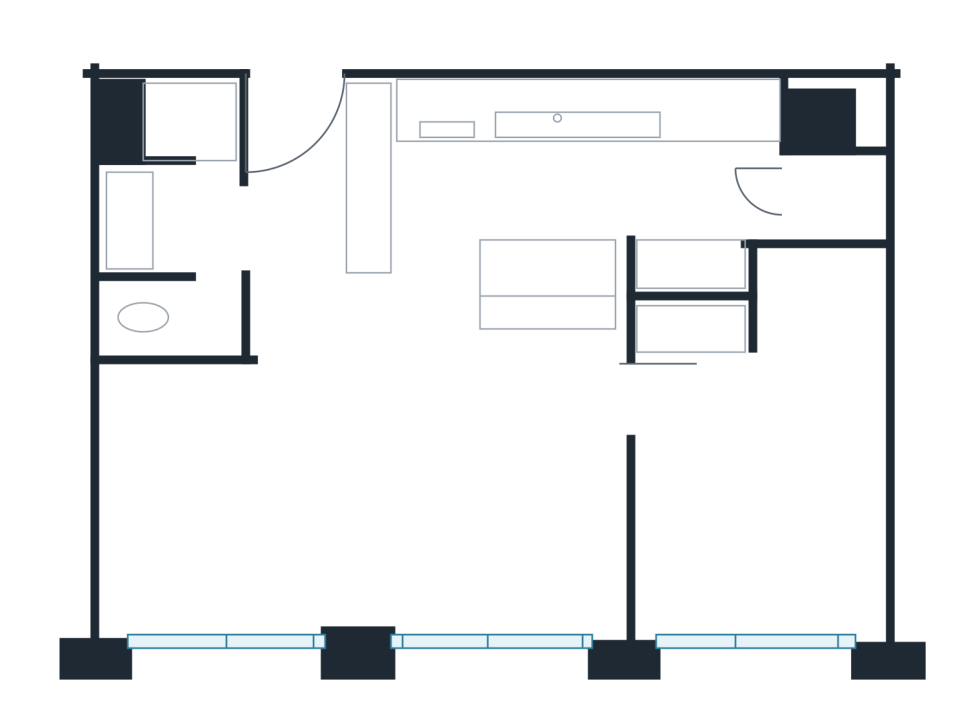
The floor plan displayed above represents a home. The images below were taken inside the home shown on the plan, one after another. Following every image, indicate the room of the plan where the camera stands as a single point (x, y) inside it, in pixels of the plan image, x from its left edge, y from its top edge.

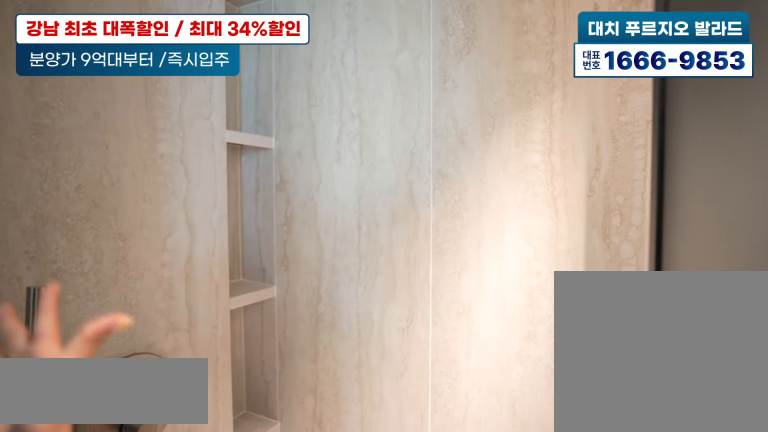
(191, 201)
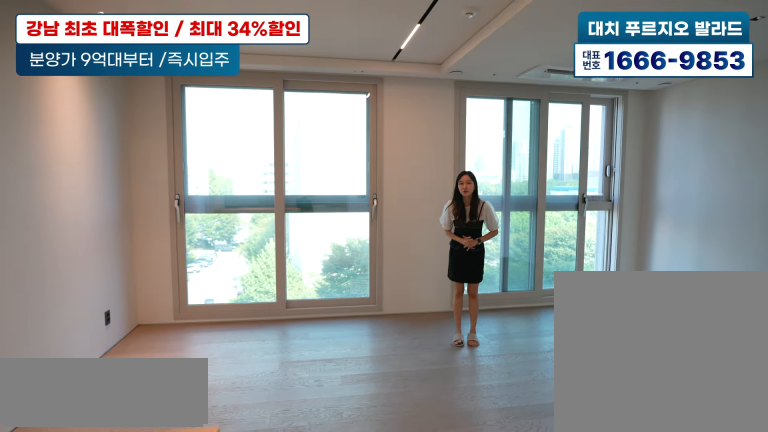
(325, 461)
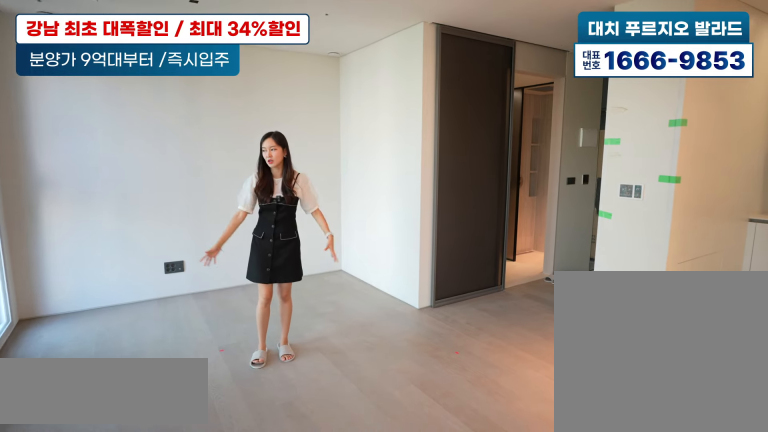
(325, 462)
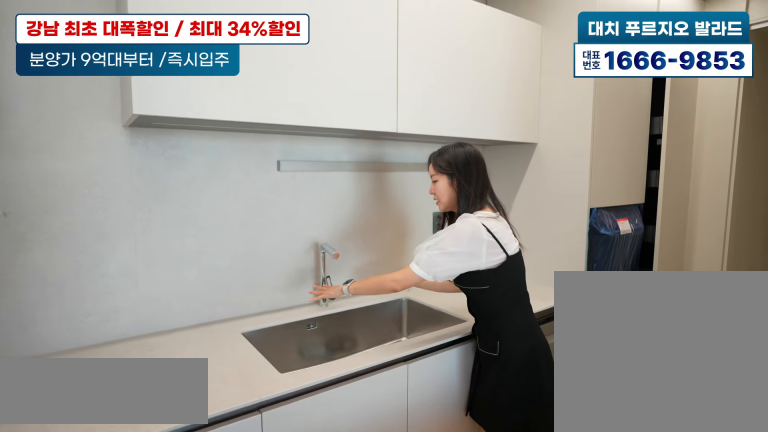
(609, 175)
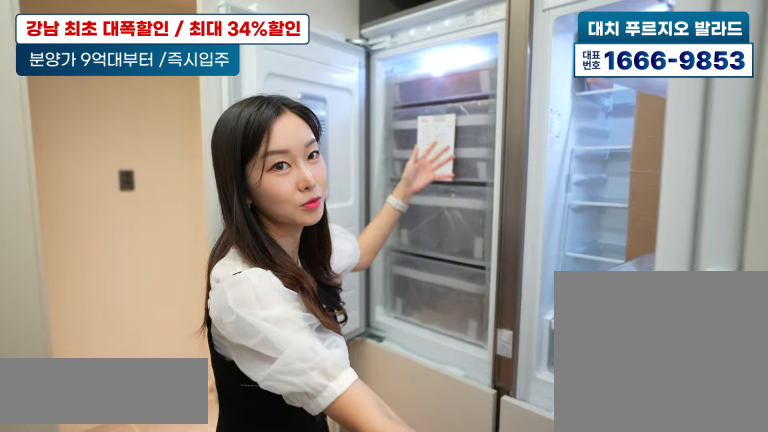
(610, 175)
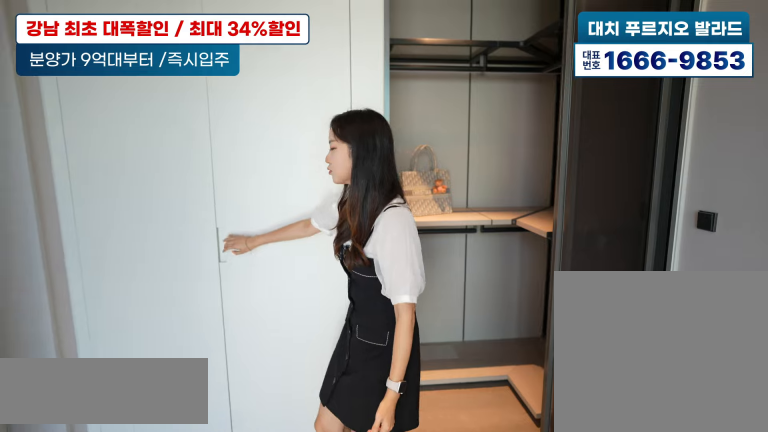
(749, 483)
